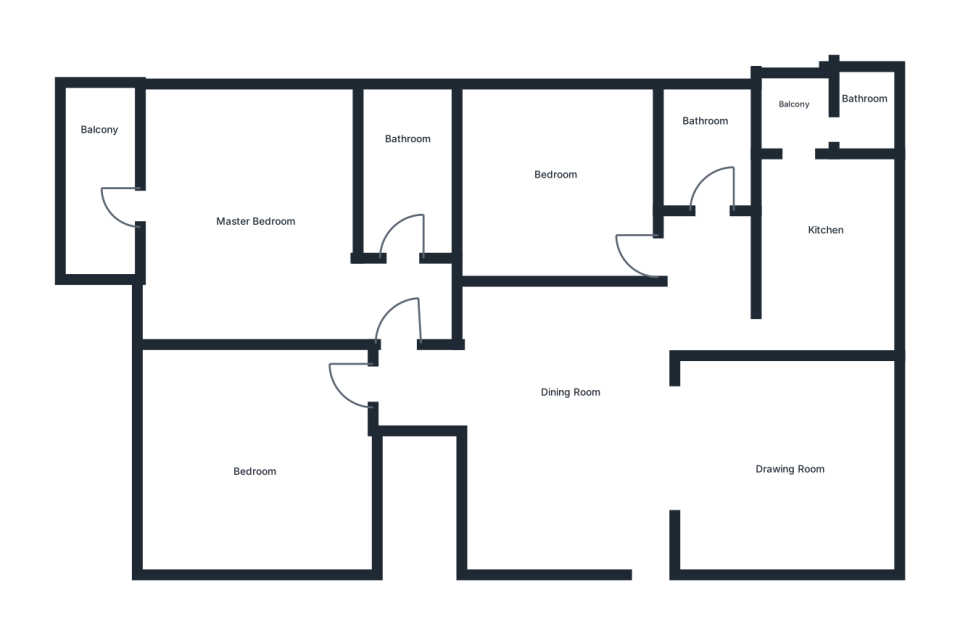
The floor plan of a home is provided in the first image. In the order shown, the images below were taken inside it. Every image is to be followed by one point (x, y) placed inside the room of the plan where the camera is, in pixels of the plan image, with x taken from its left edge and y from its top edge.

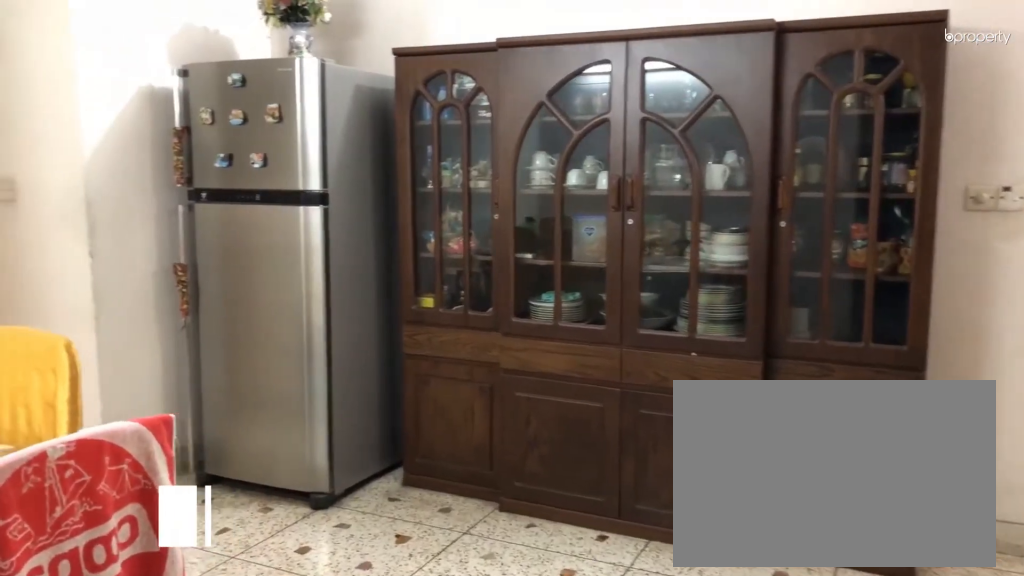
(617, 448)
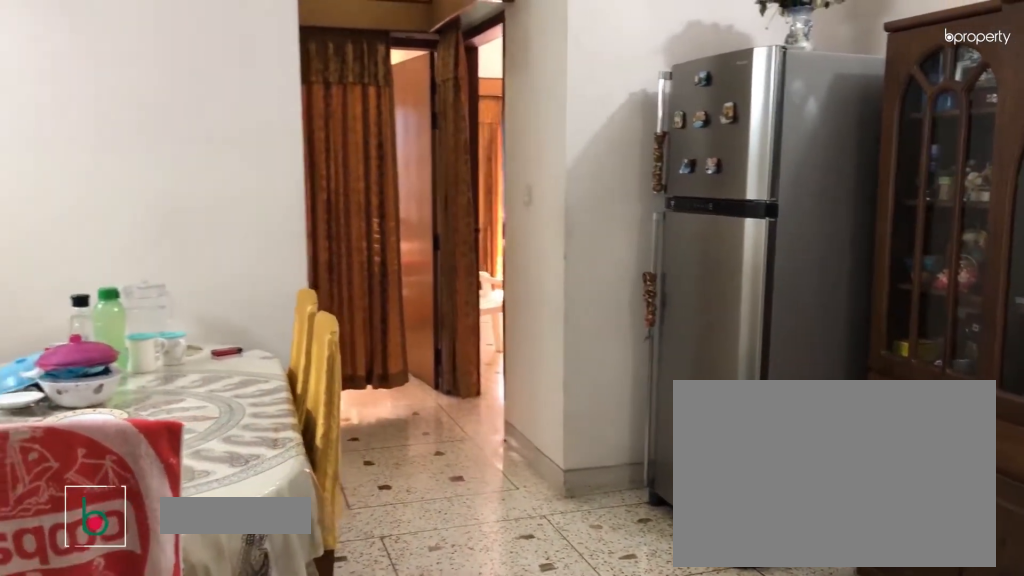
(617, 448)
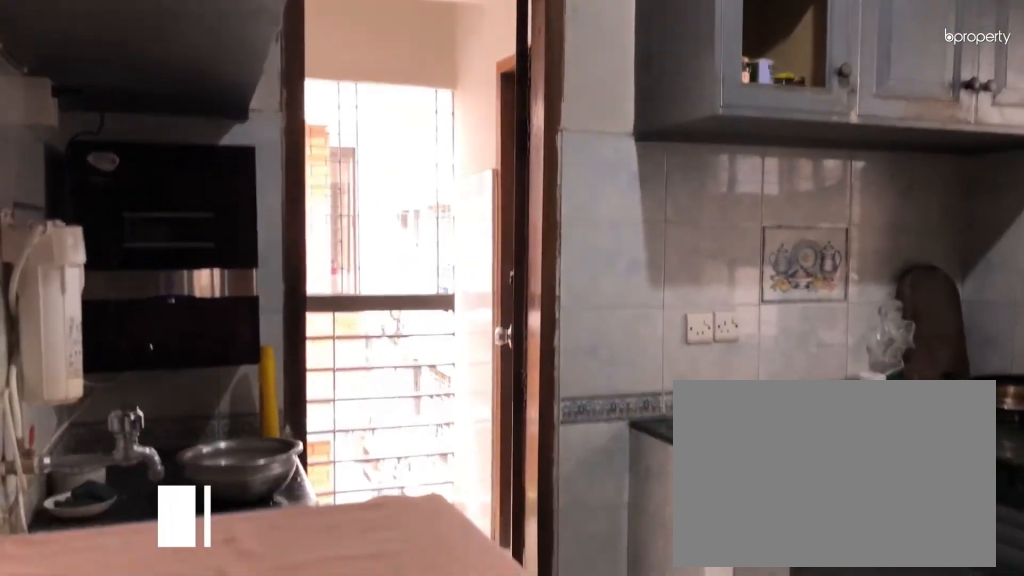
(839, 246)
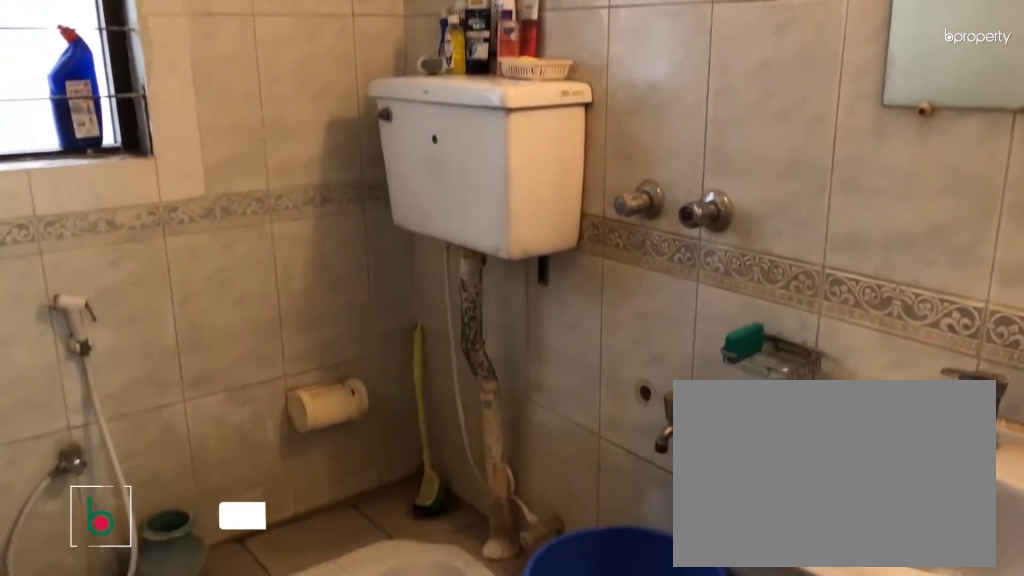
(701, 156)
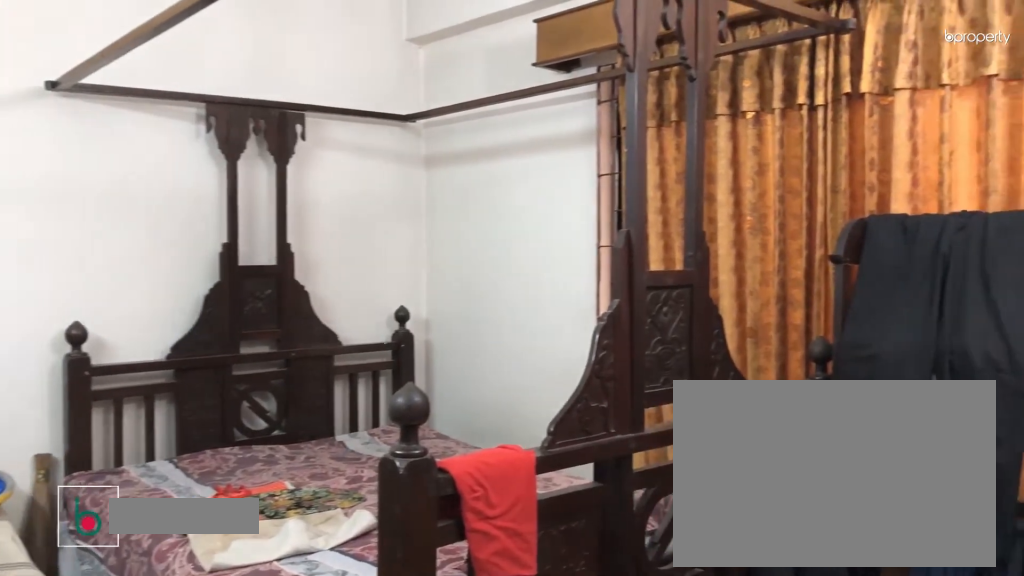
(543, 190)
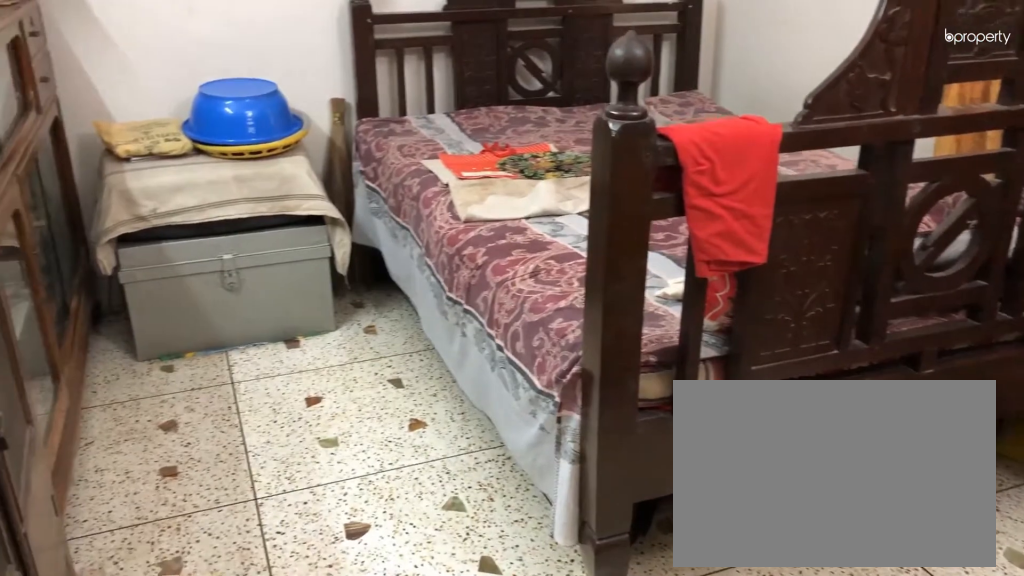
(542, 191)
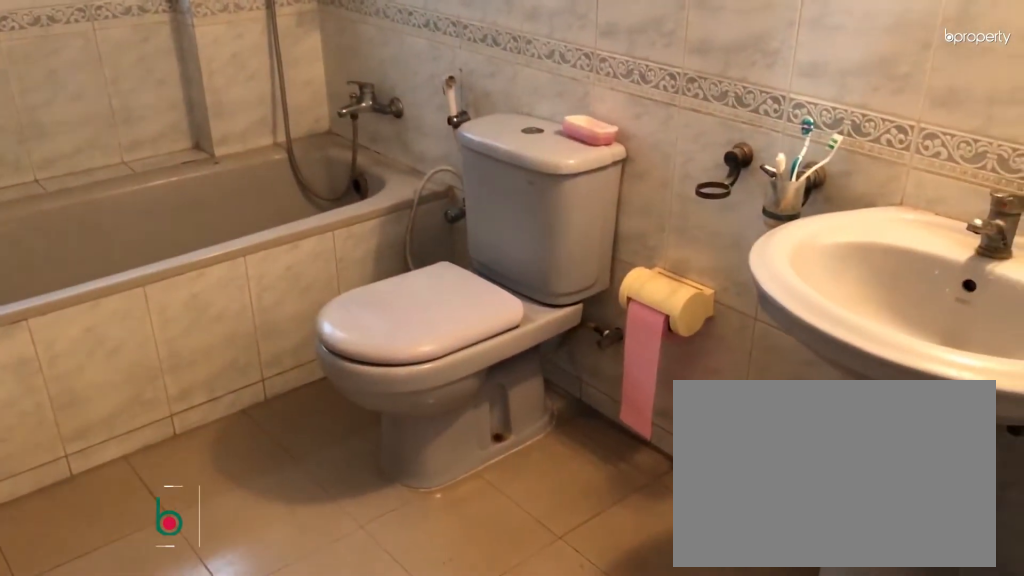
(403, 182)
